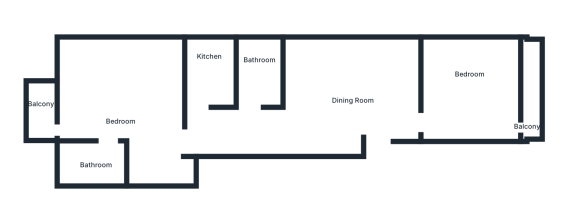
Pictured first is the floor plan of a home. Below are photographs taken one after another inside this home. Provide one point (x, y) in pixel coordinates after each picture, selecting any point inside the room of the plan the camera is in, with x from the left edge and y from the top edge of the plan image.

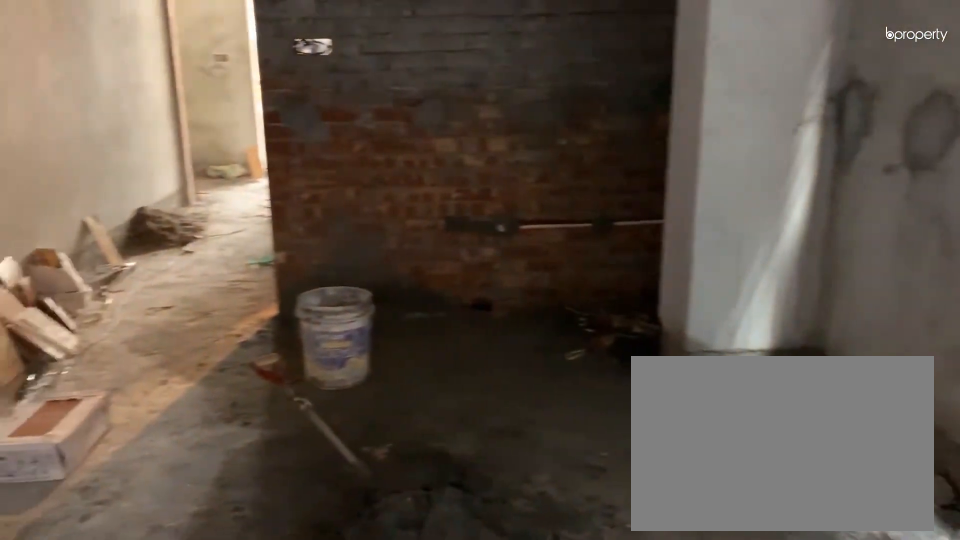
(354, 83)
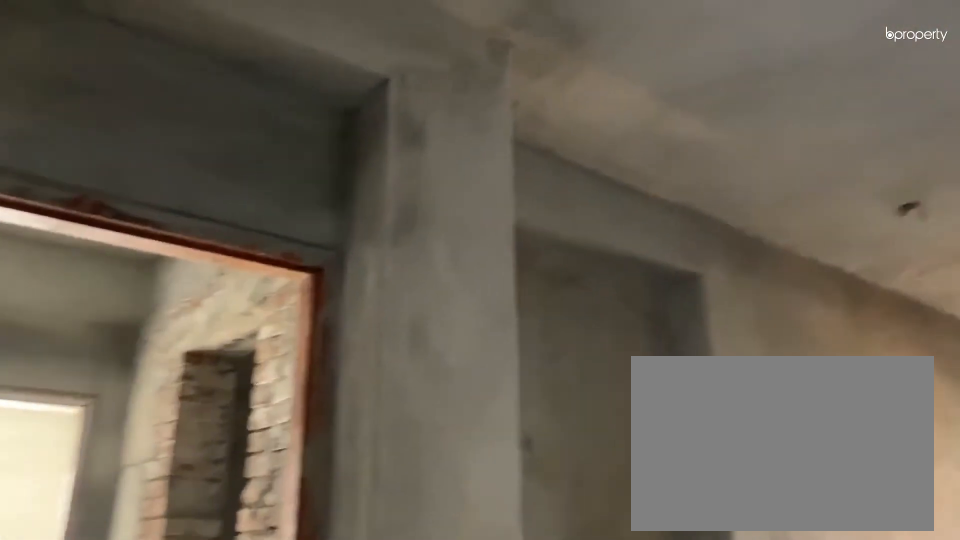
(354, 83)
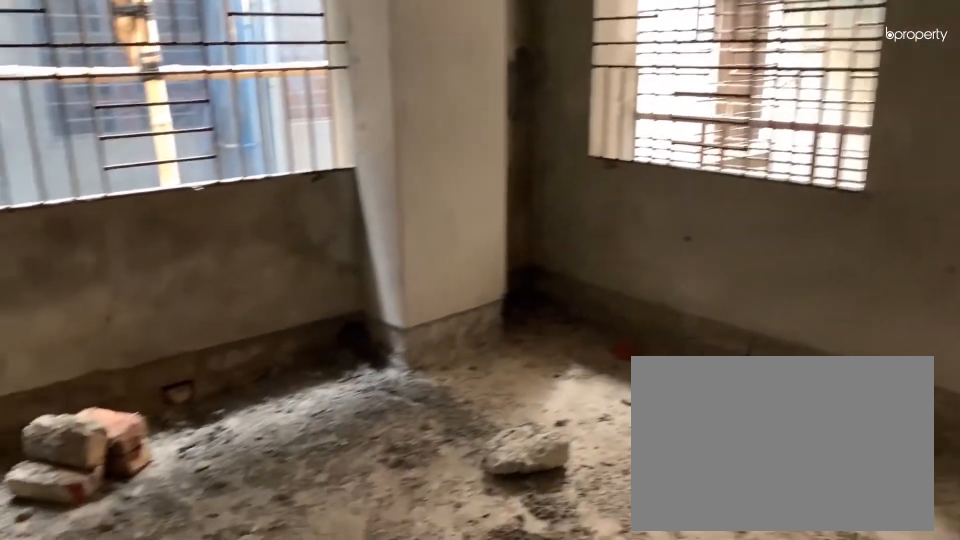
(472, 76)
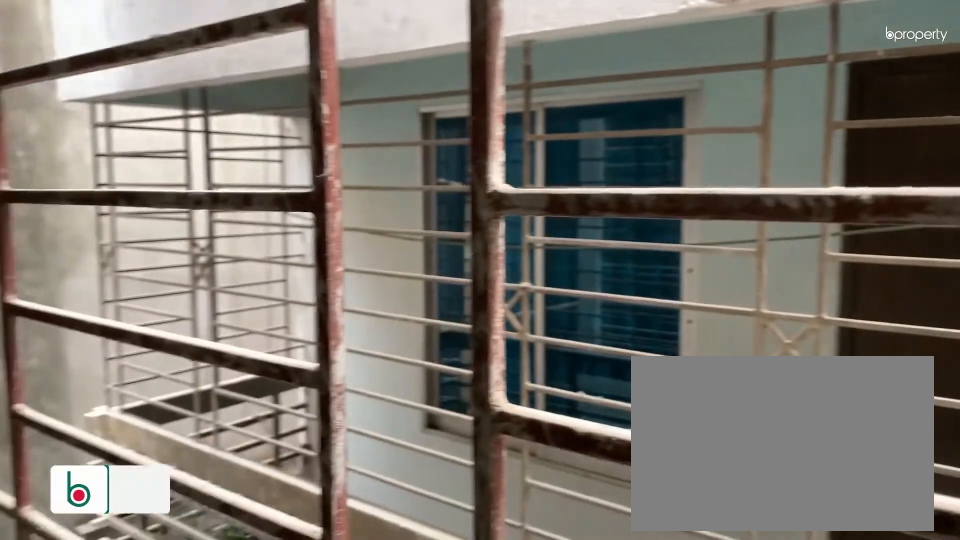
(529, 91)
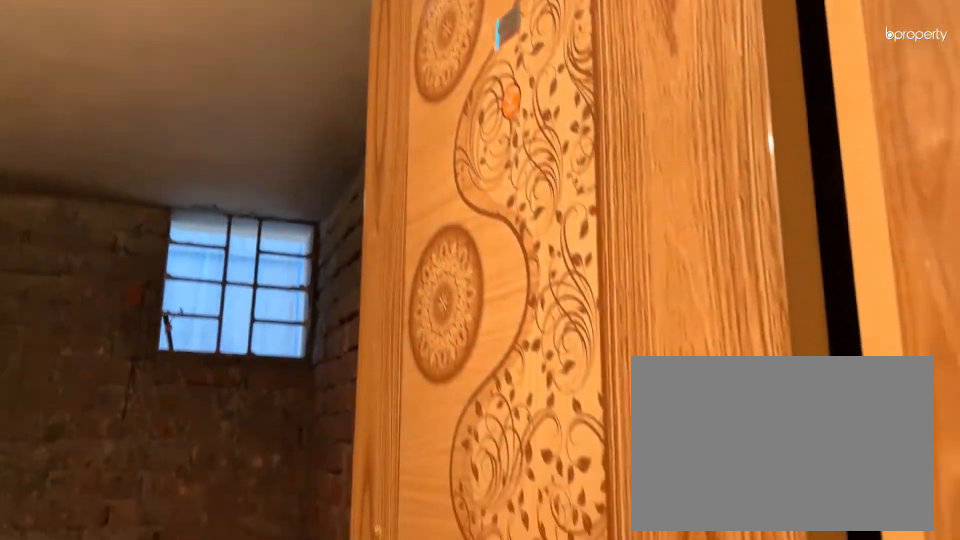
(264, 69)
